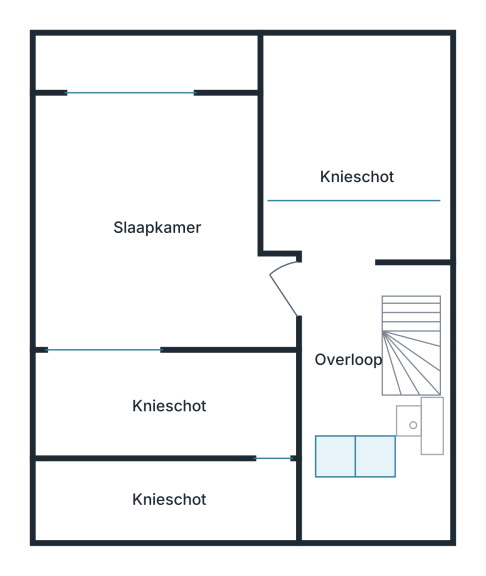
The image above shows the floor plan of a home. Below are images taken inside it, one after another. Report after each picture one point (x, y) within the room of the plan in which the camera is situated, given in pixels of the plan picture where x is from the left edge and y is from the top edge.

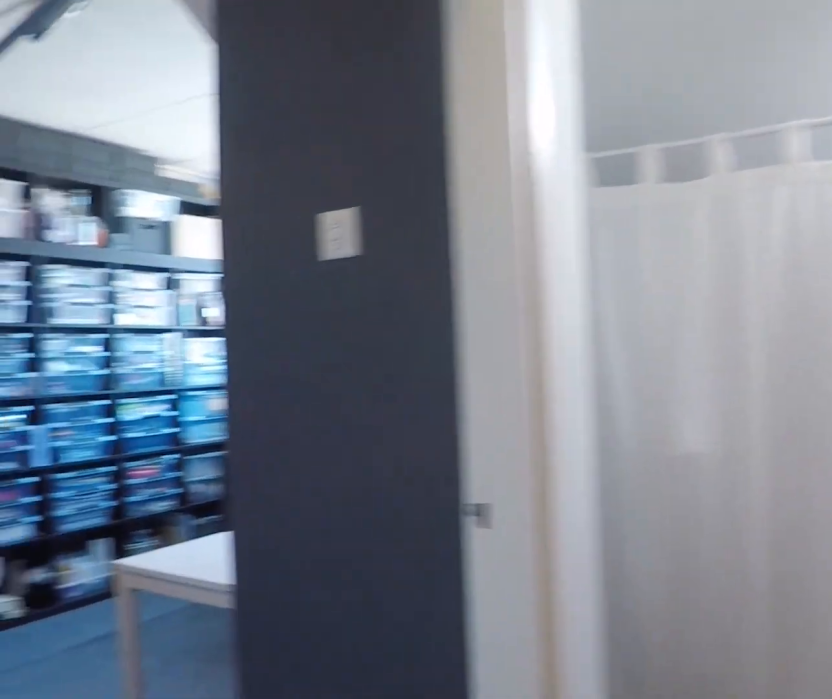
(351, 298)
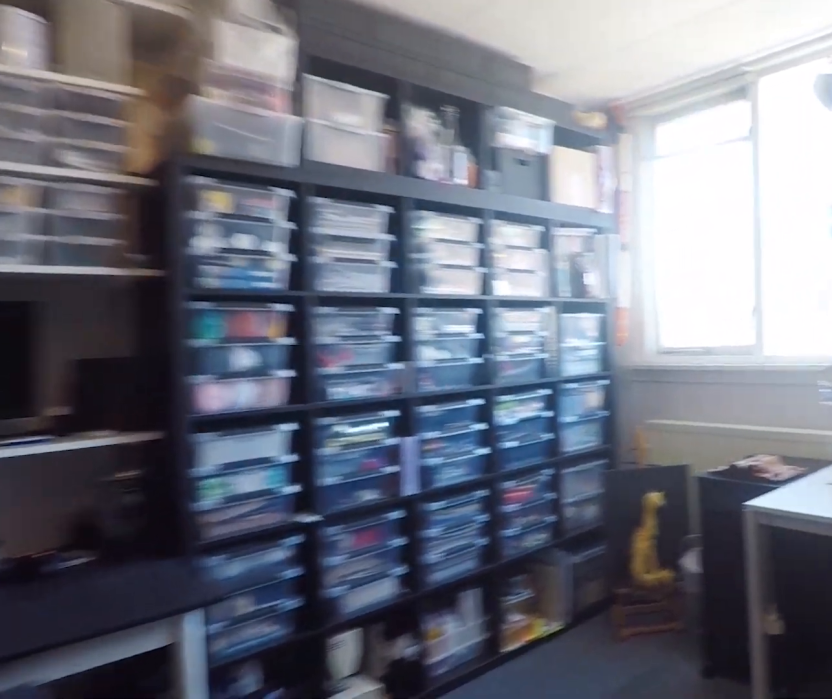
(98, 252)
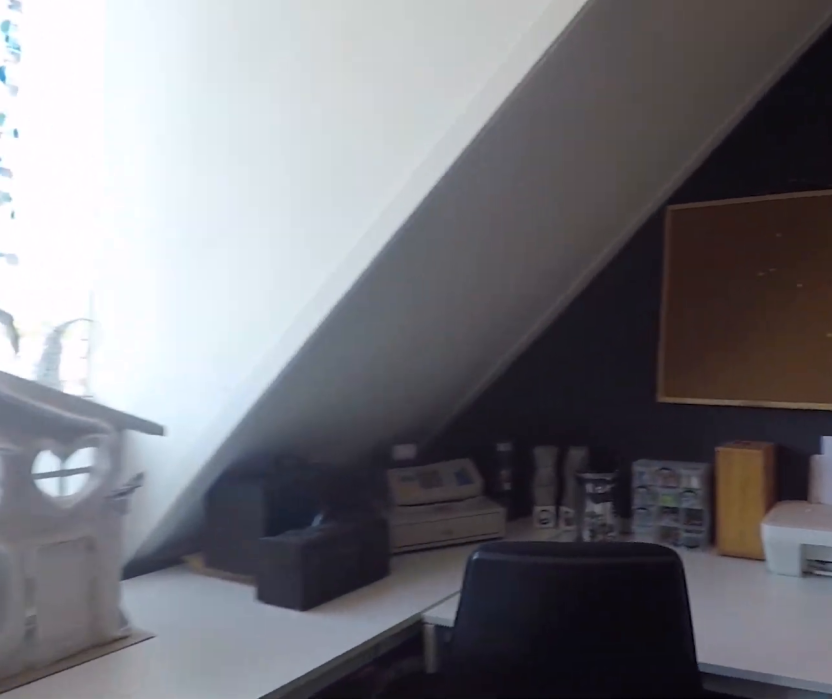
(98, 252)
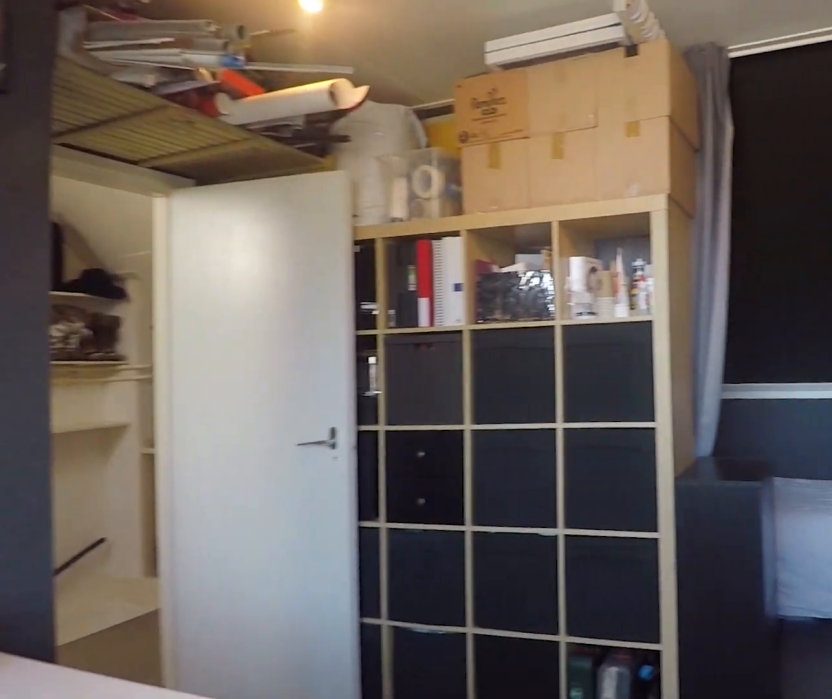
(98, 252)
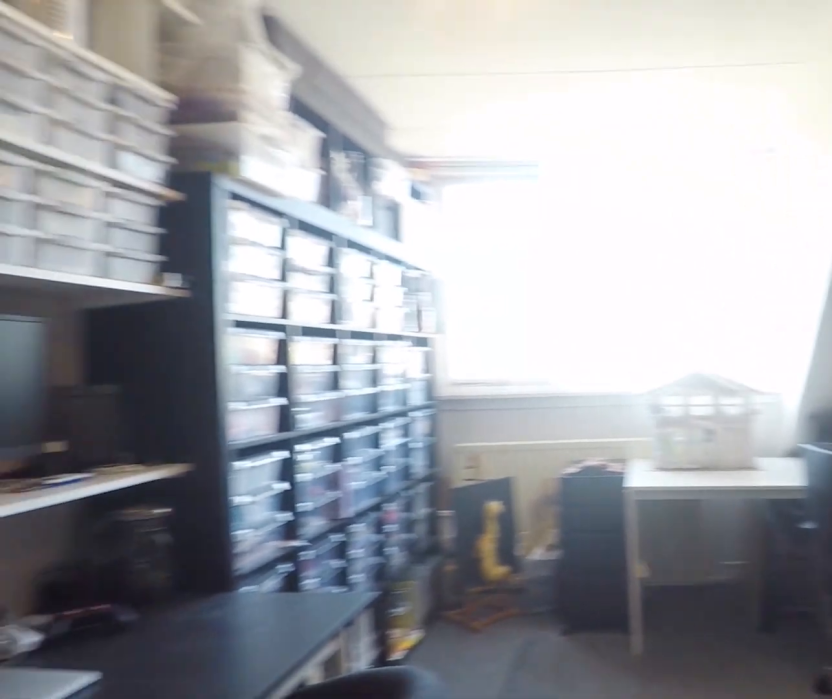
(99, 253)
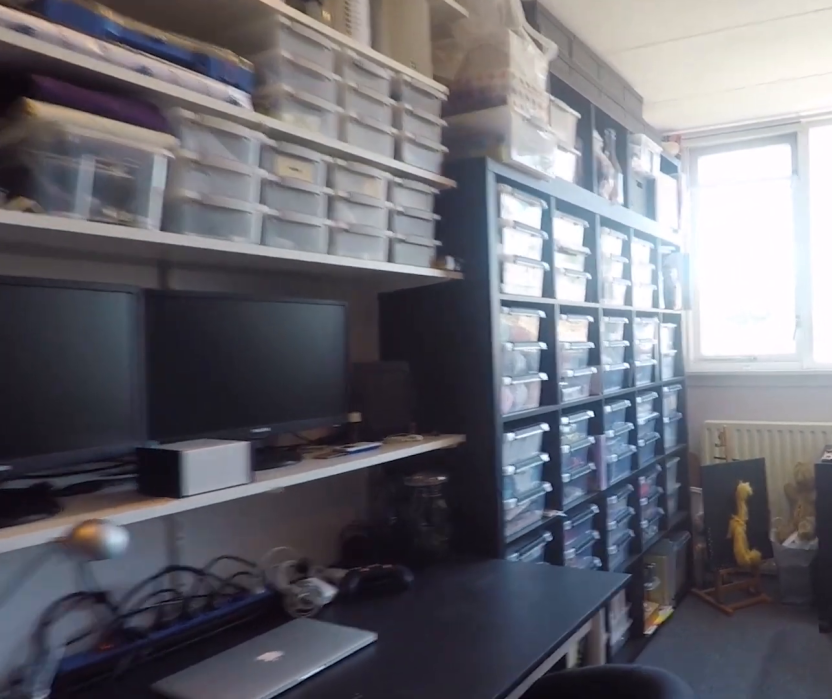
(99, 253)
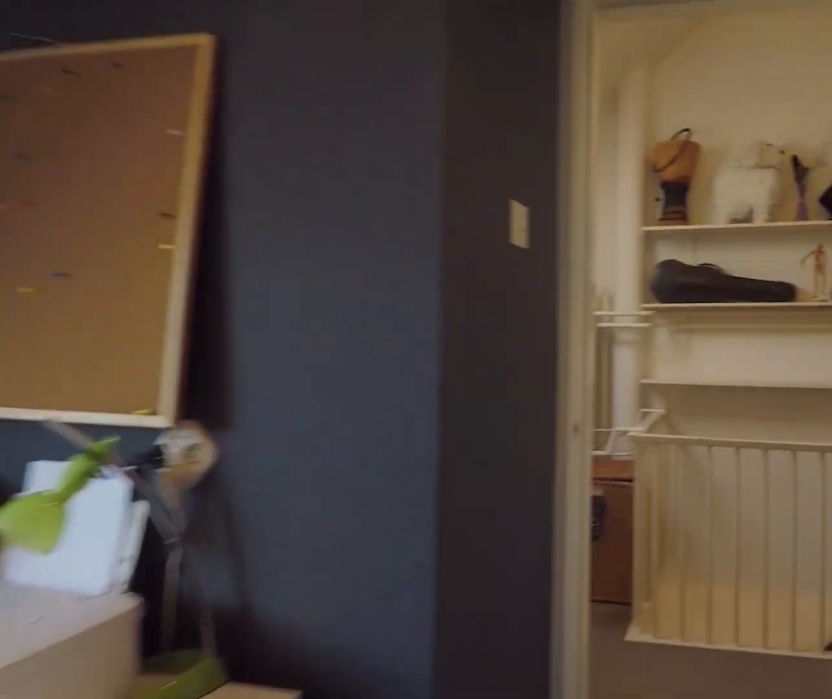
(99, 253)
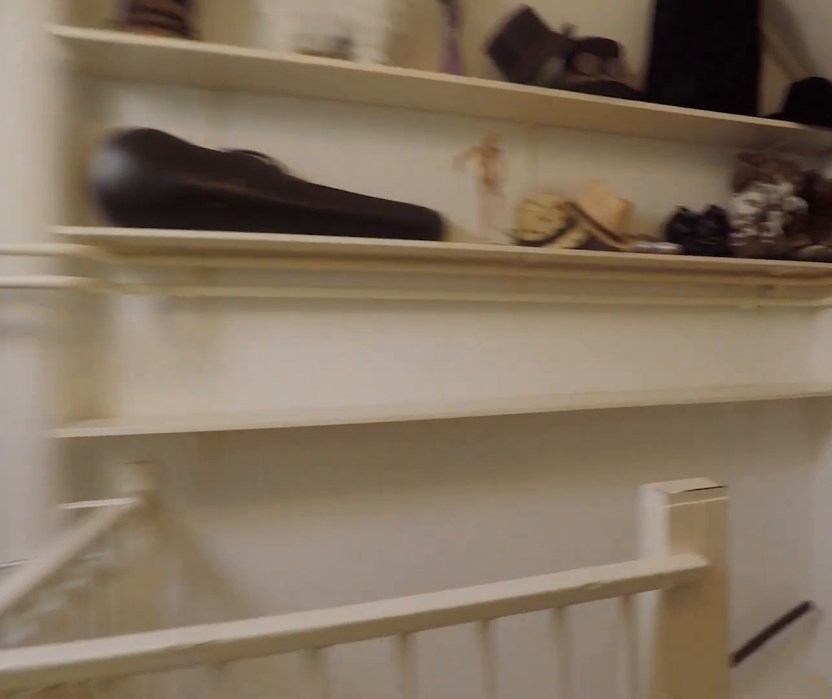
(351, 298)
